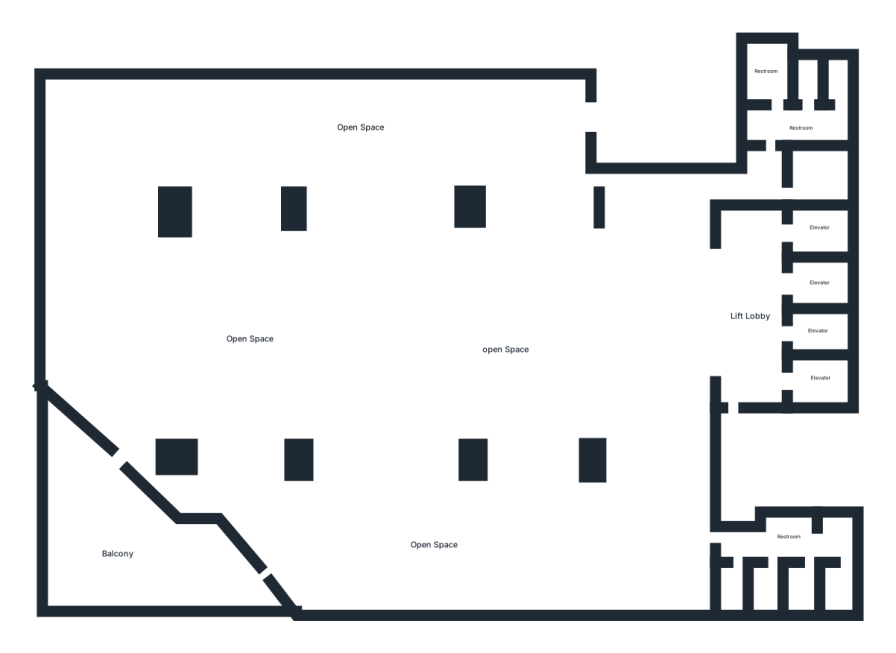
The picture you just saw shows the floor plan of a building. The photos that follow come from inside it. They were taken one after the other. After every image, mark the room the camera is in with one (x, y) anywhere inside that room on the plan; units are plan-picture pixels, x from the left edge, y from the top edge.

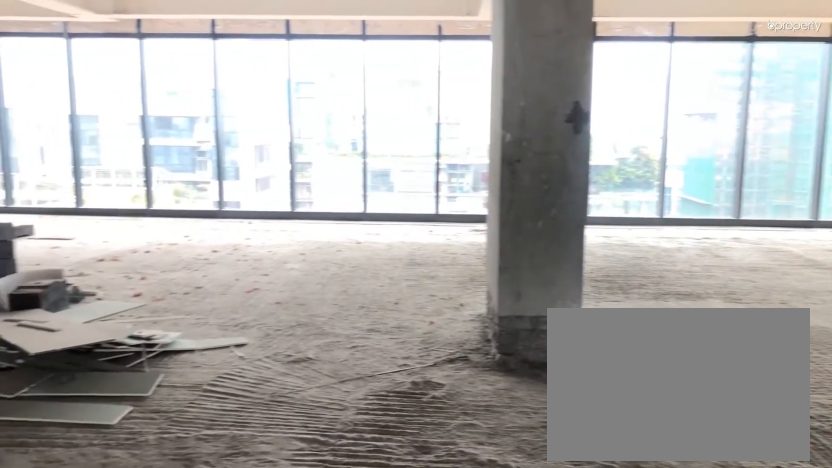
(432, 400)
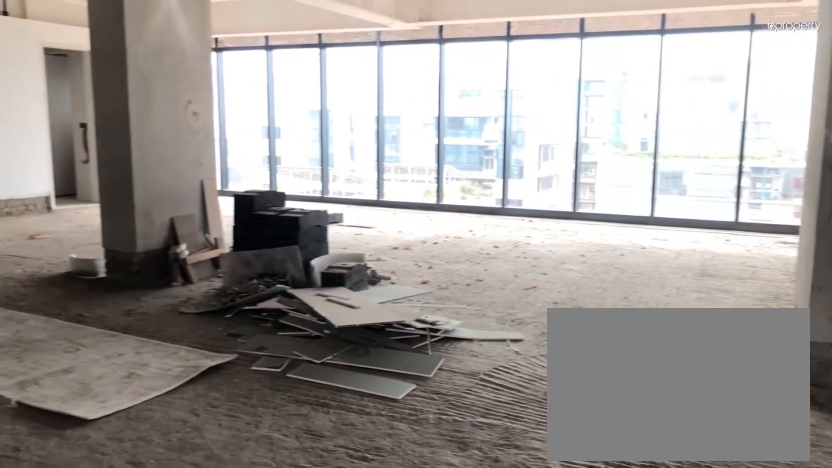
(432, 400)
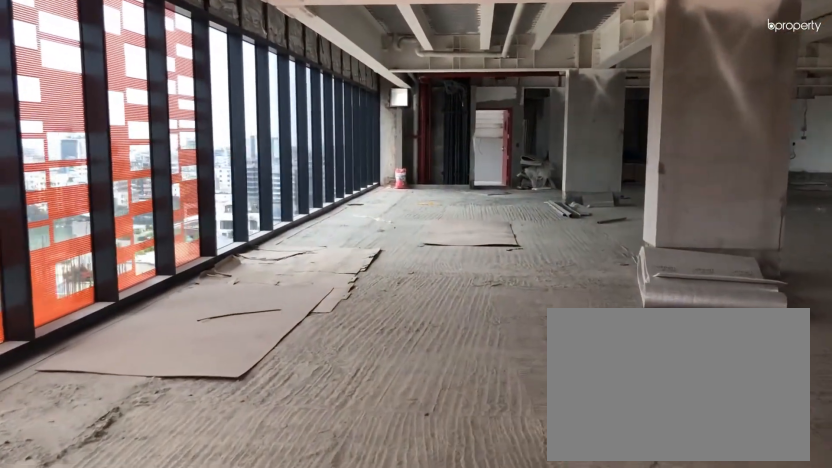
(226, 126)
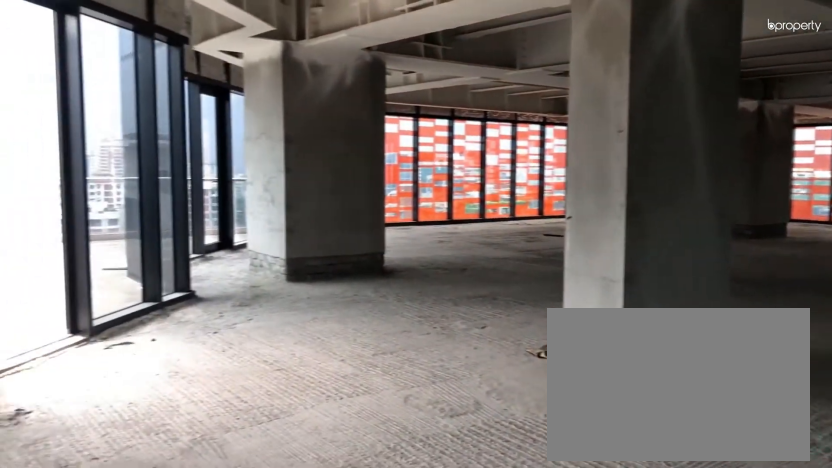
(415, 559)
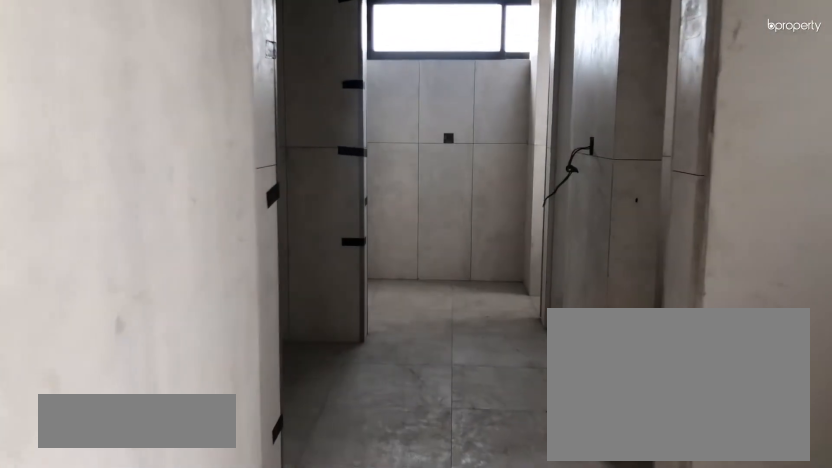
(787, 538)
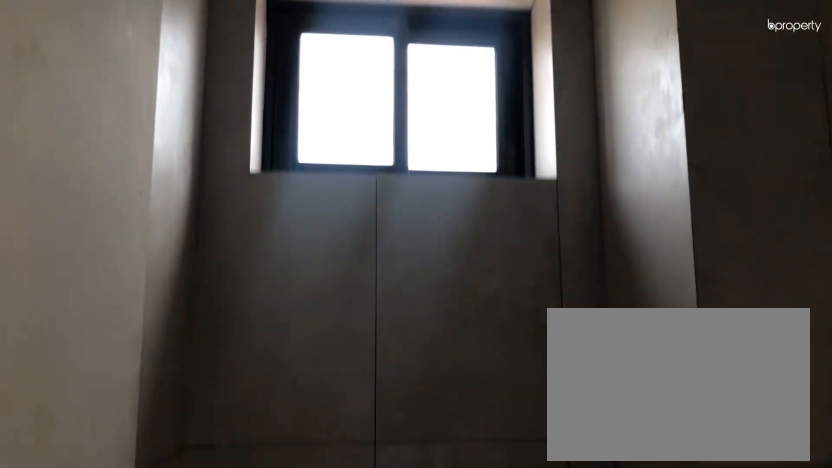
(727, 591)
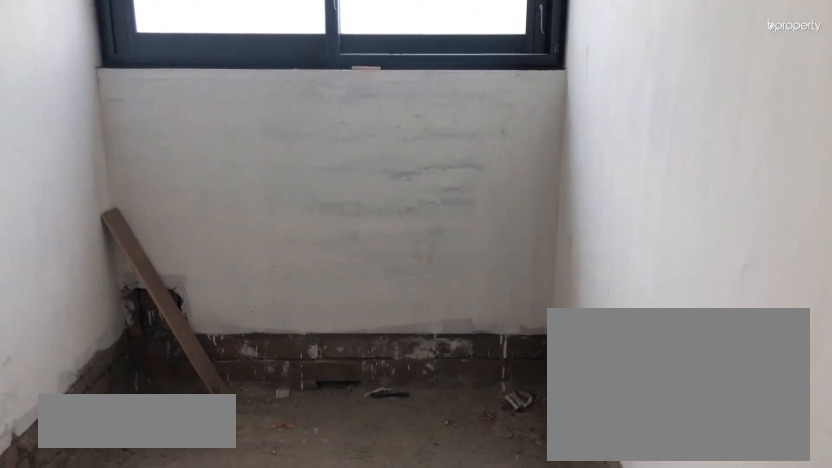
(816, 171)
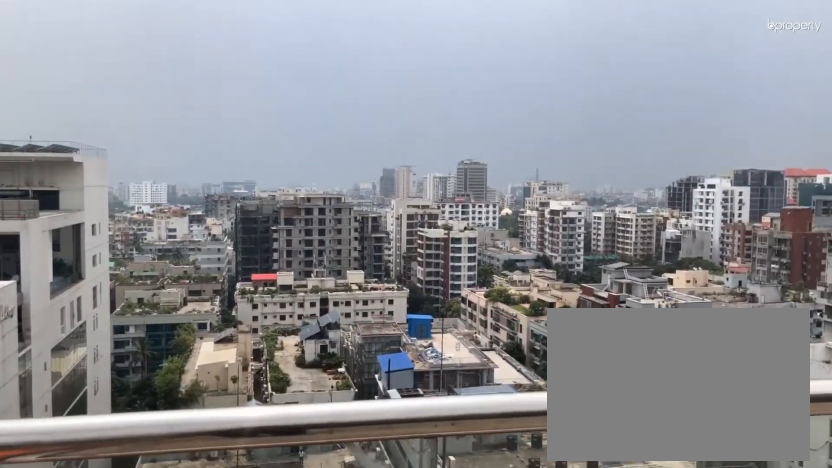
(111, 548)
